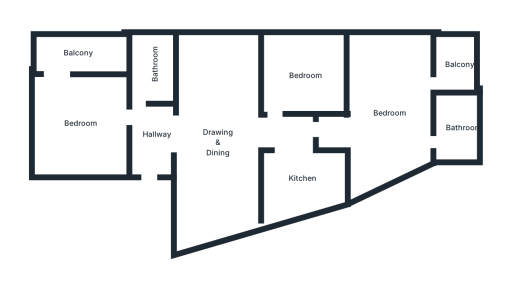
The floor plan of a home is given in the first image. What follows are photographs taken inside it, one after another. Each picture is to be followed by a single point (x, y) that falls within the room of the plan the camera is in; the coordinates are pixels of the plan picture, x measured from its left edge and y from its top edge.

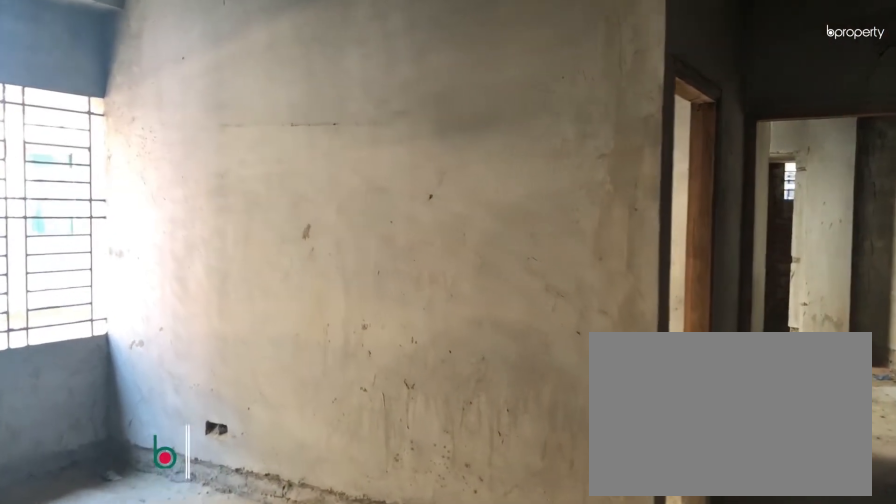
(218, 142)
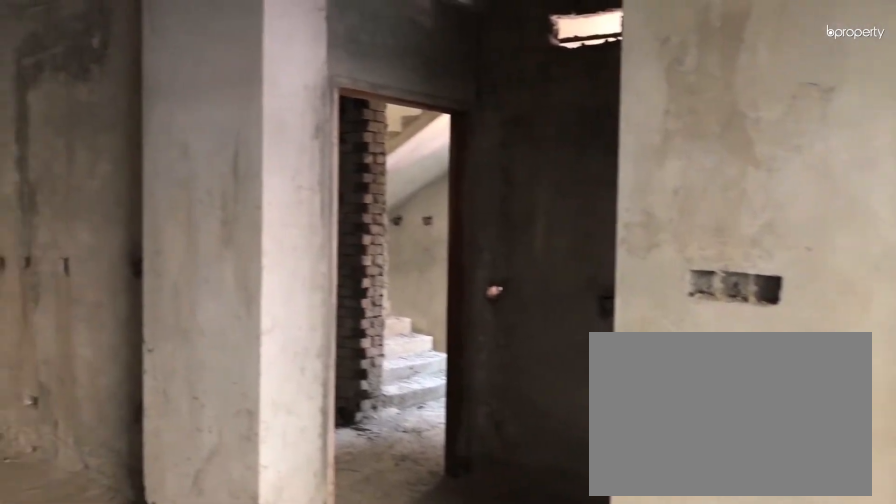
(218, 142)
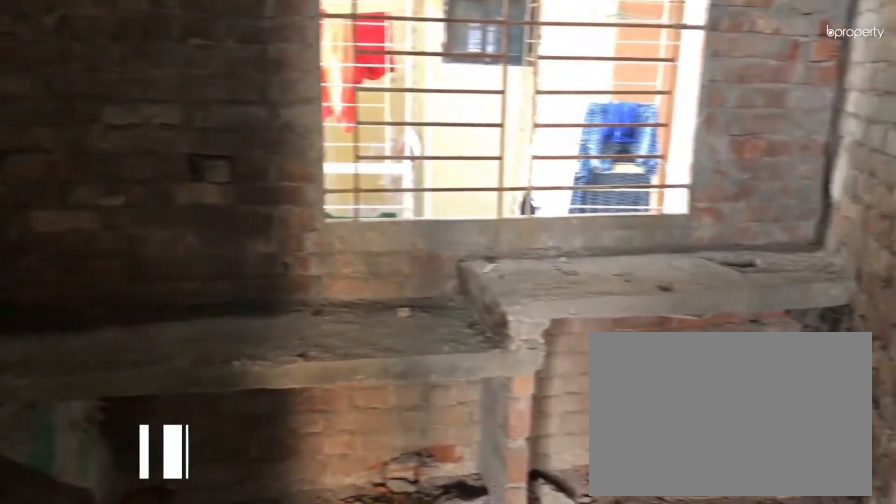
(307, 184)
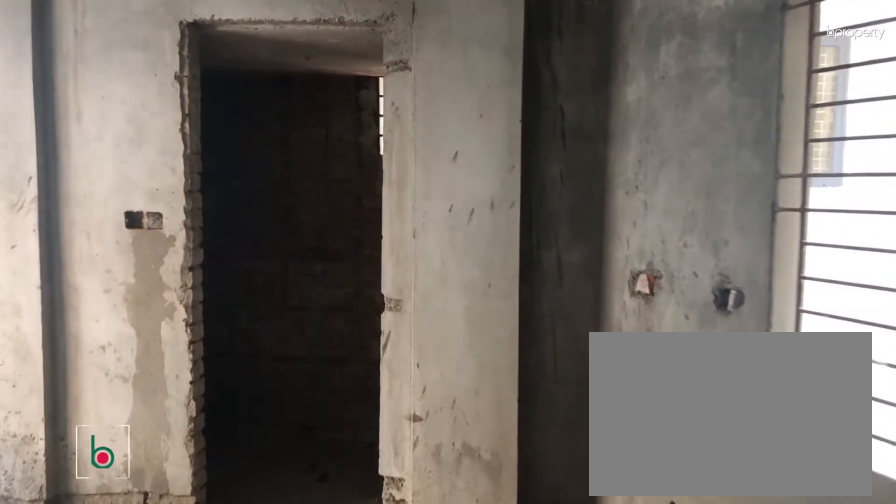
(389, 113)
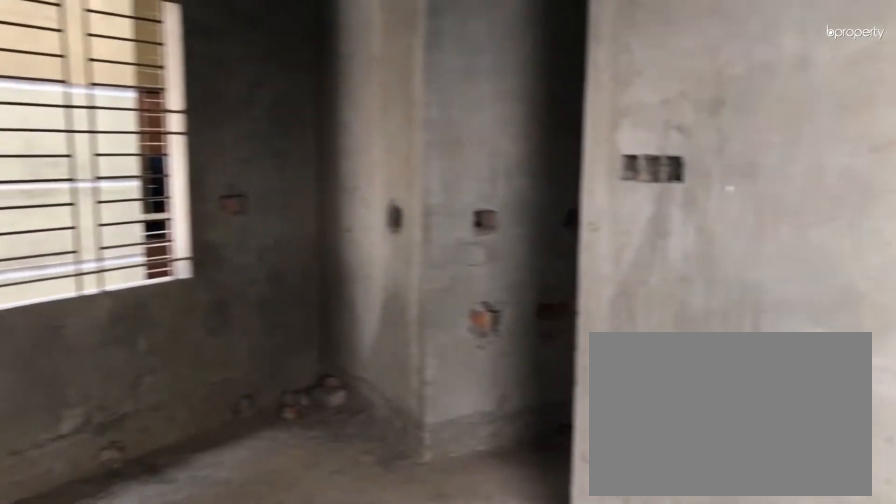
(389, 113)
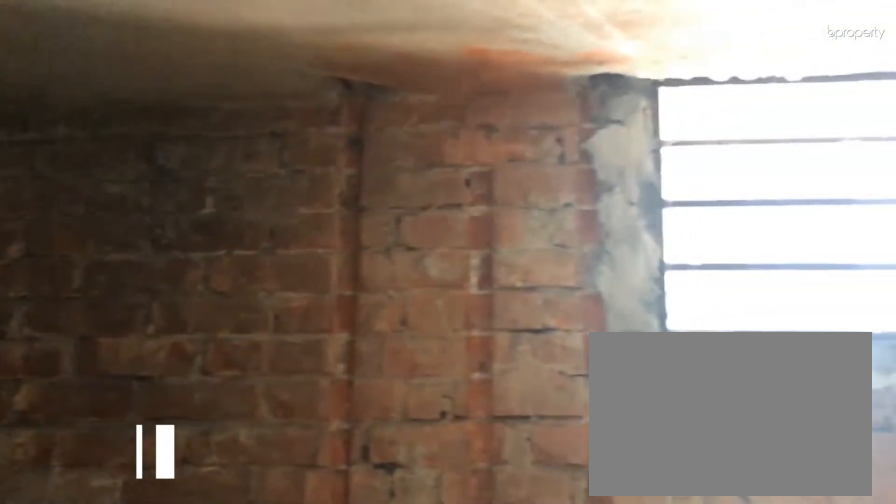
(457, 131)
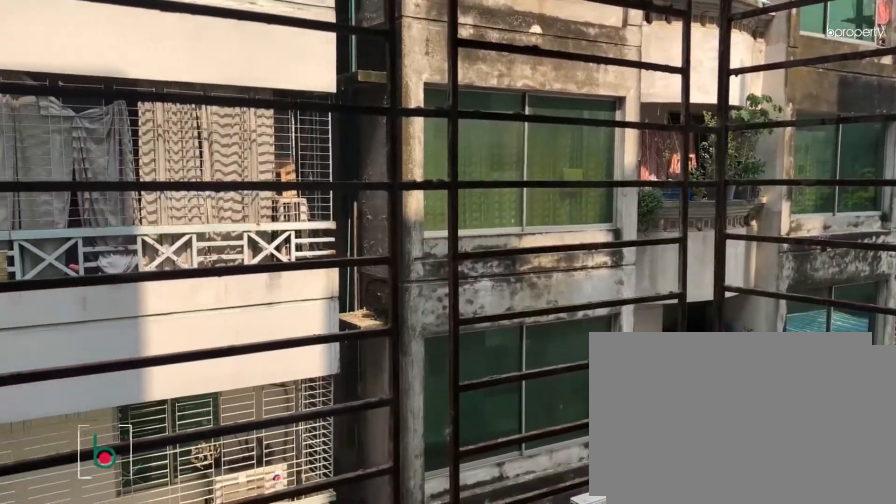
(460, 64)
